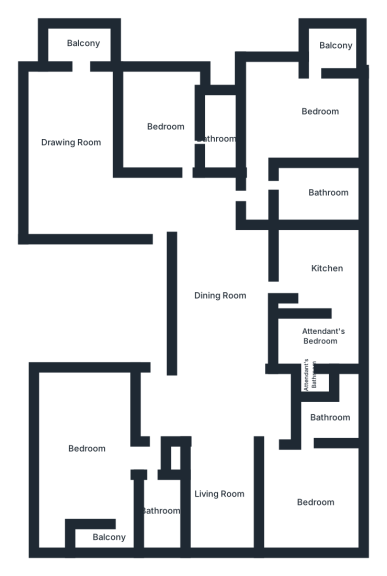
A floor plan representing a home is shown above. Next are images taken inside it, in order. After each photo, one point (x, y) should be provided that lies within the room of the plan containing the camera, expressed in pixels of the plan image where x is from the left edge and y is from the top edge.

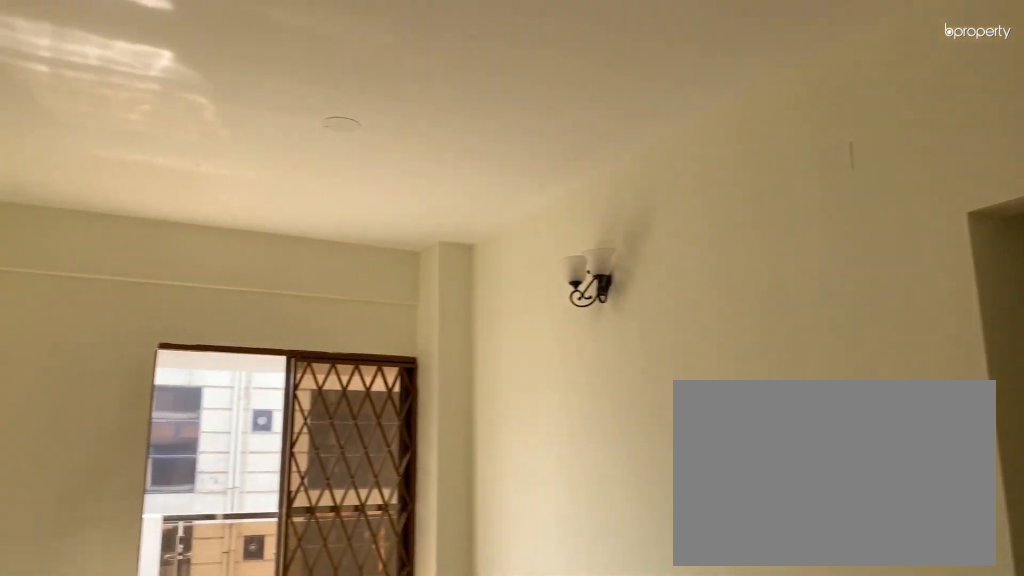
(73, 131)
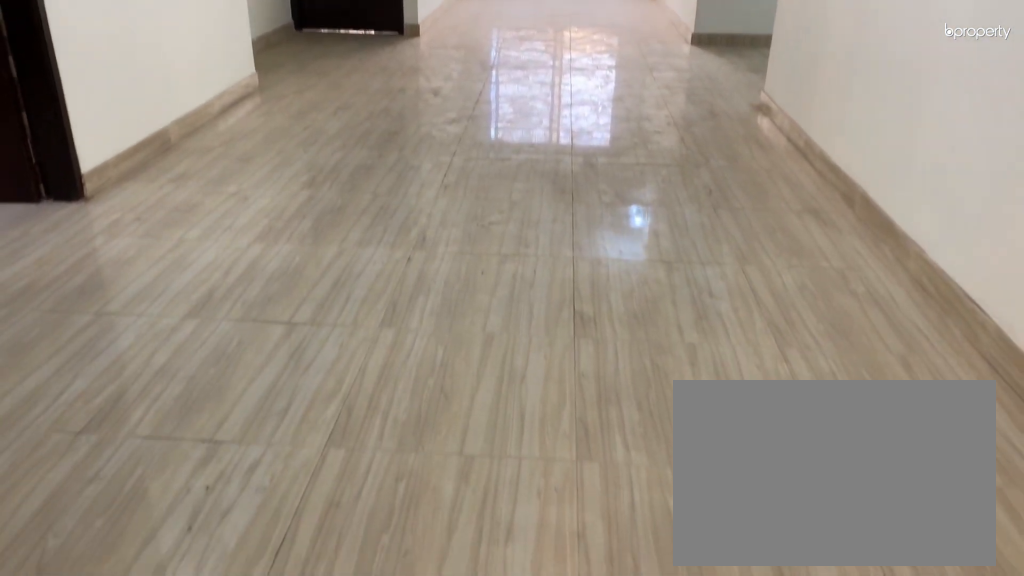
(220, 304)
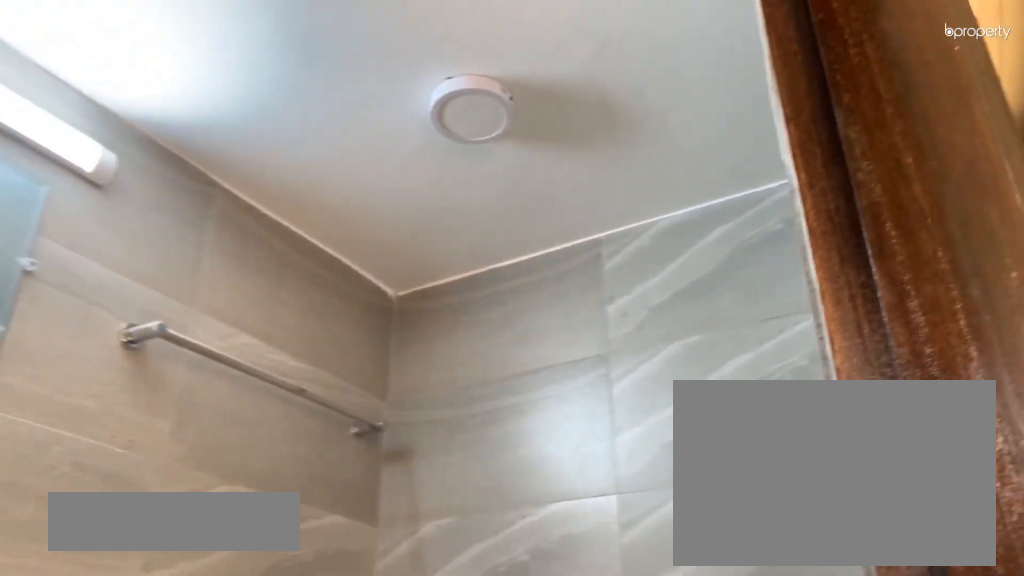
(217, 138)
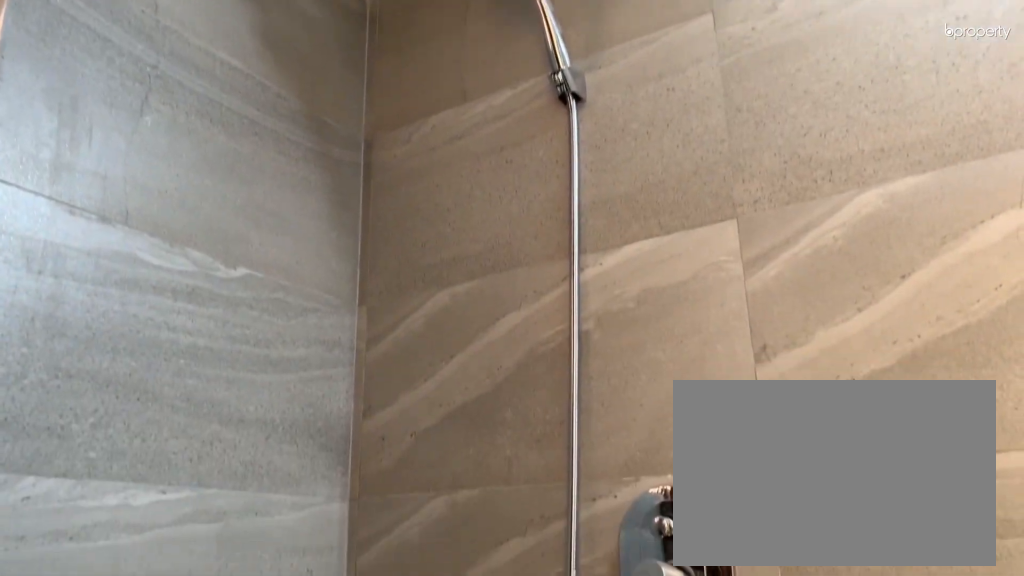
(217, 138)
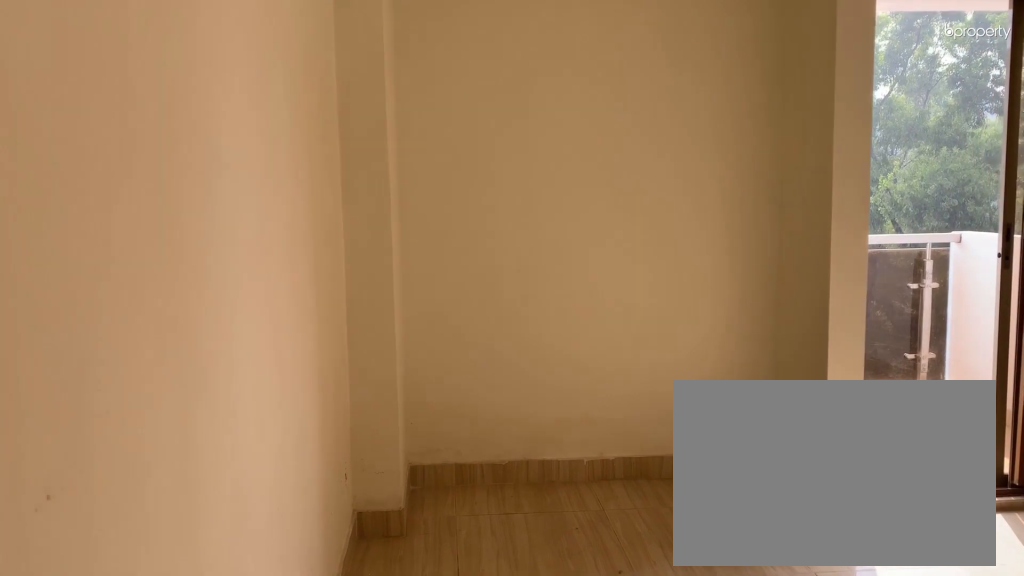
(275, 119)
